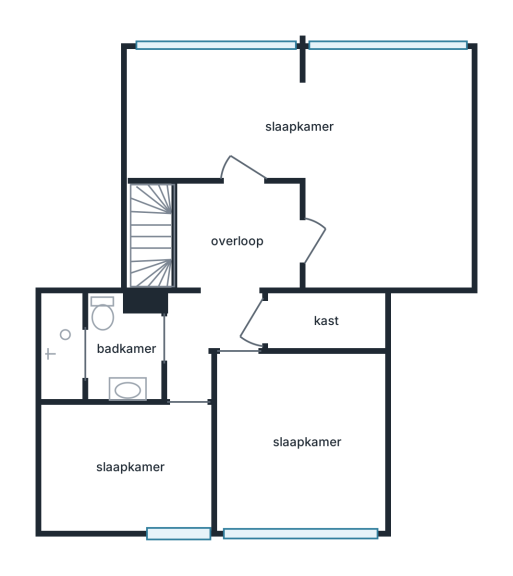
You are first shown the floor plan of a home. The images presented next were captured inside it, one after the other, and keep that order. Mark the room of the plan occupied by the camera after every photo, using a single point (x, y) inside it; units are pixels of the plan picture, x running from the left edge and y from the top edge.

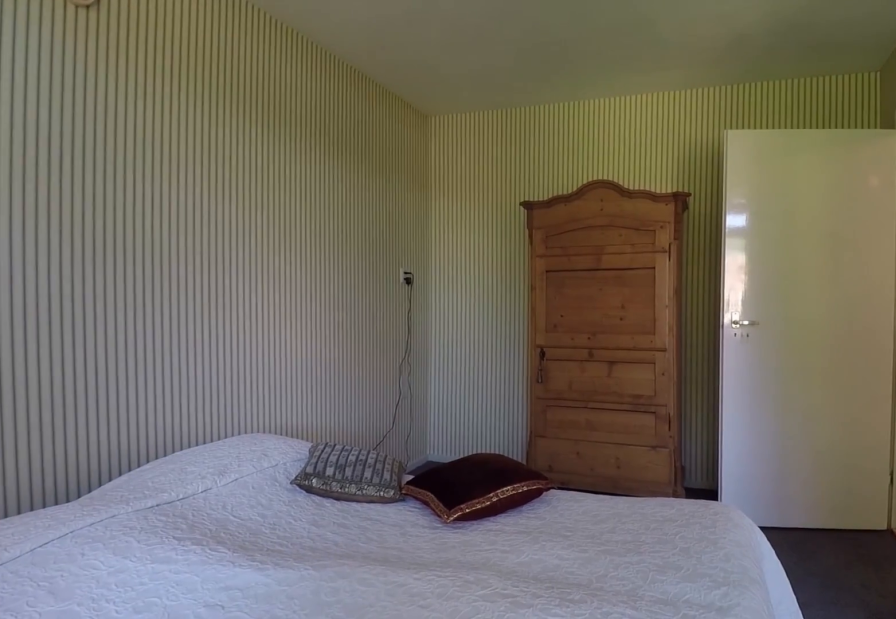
(321, 142)
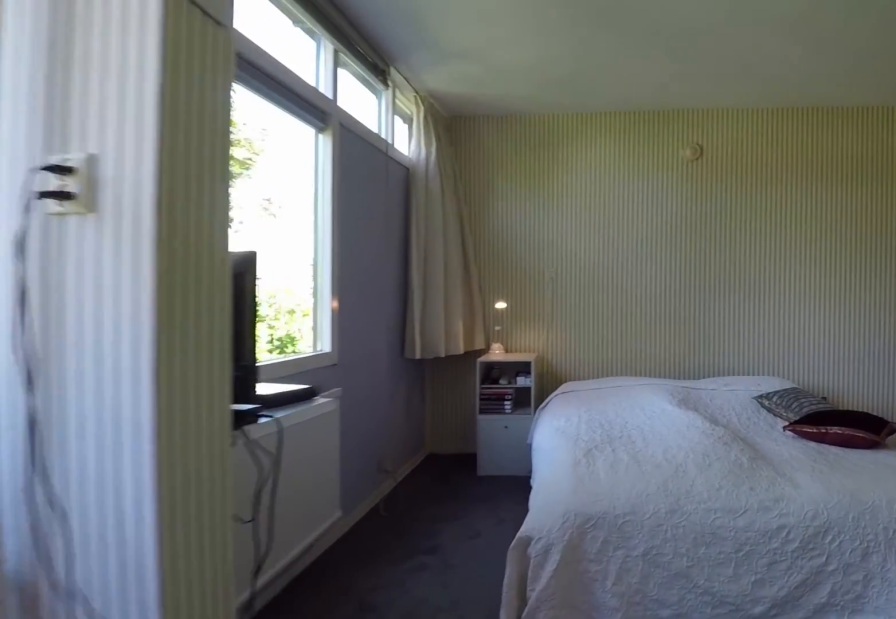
(321, 142)
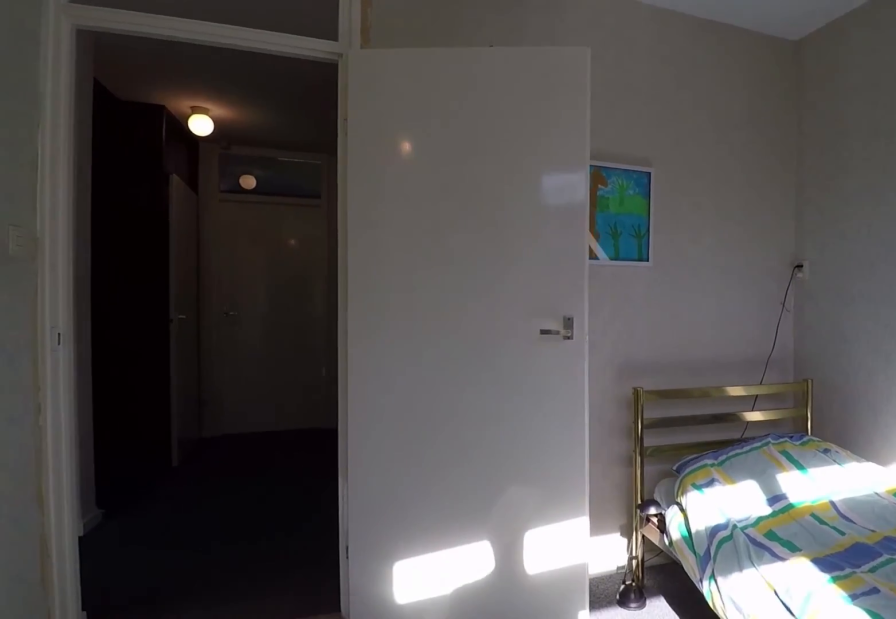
(297, 439)
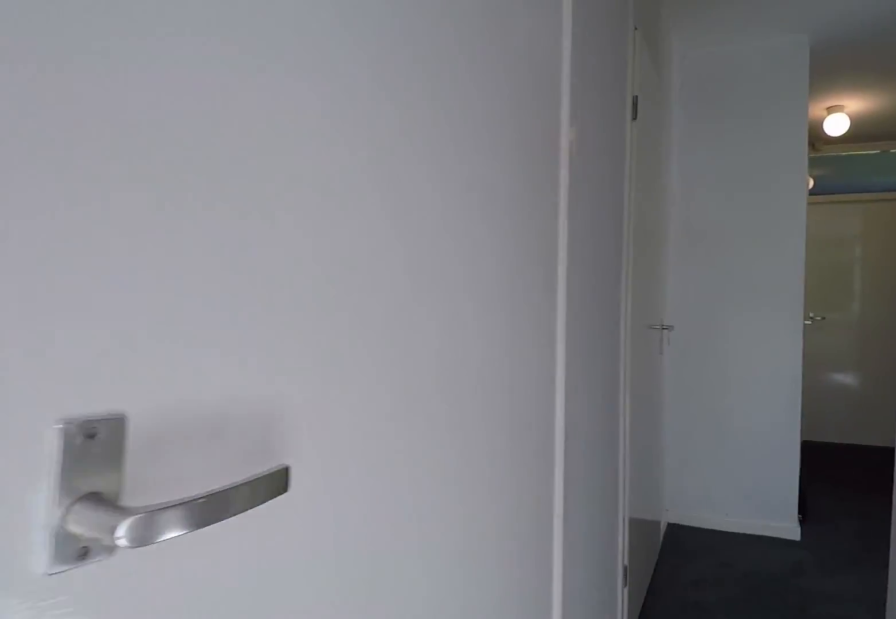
(127, 466)
